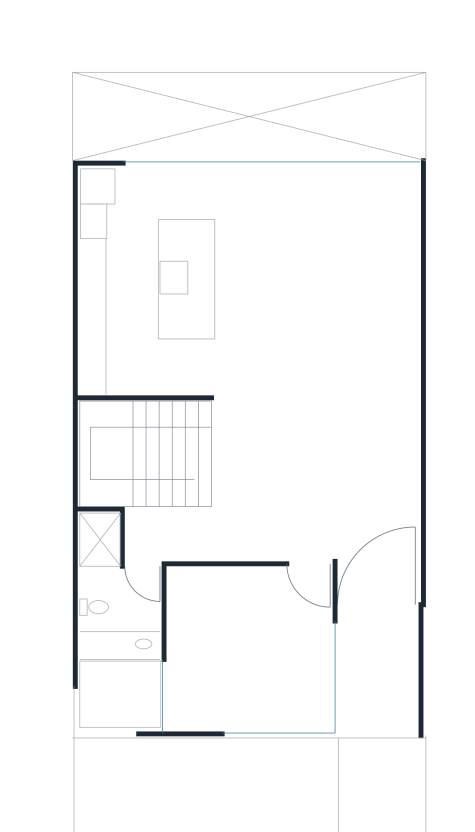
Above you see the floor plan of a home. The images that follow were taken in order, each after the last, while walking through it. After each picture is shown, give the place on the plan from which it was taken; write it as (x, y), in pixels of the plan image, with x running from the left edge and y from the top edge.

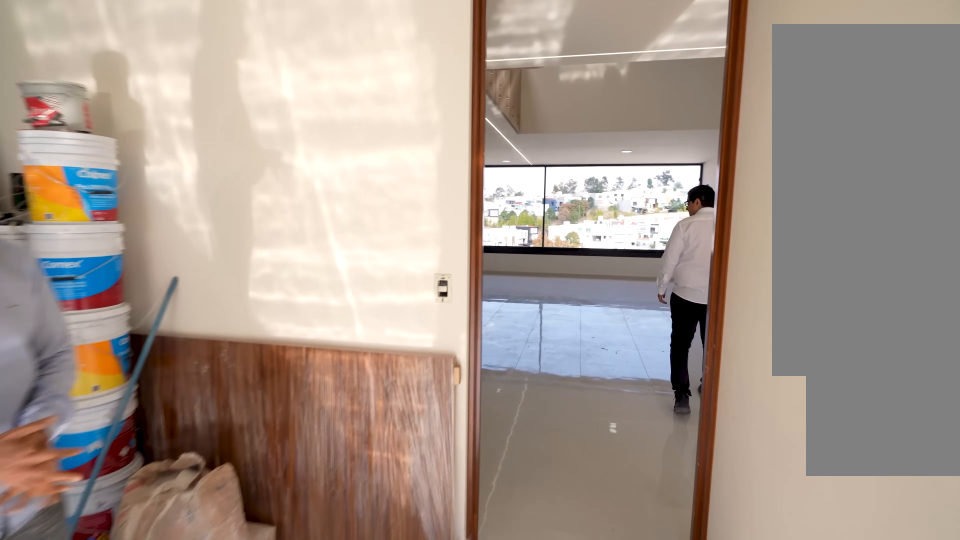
(311, 574)
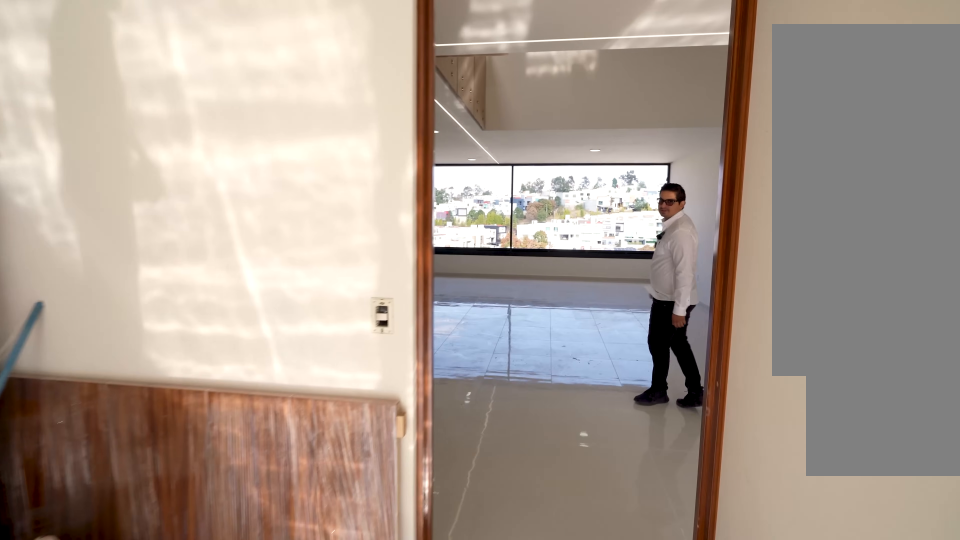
(311, 570)
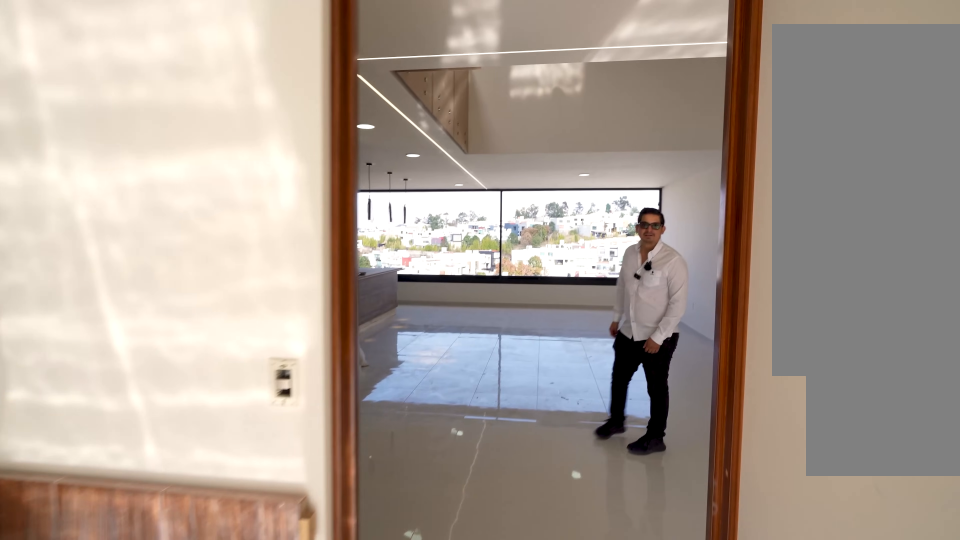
(311, 570)
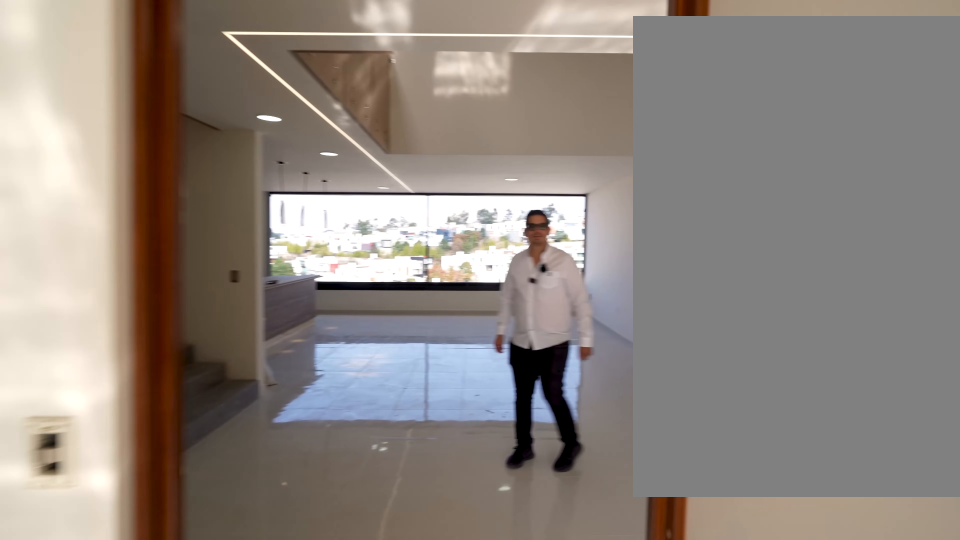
(308, 587)
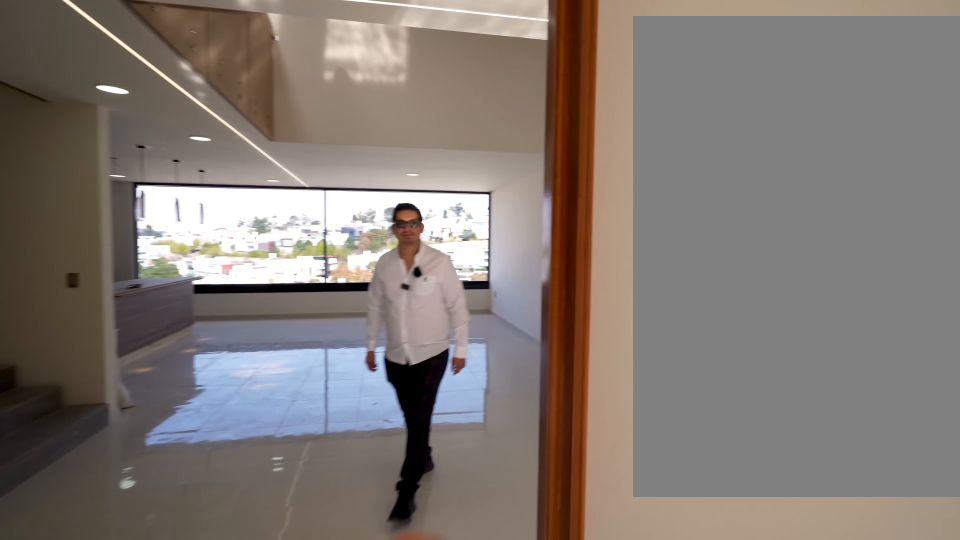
(308, 593)
